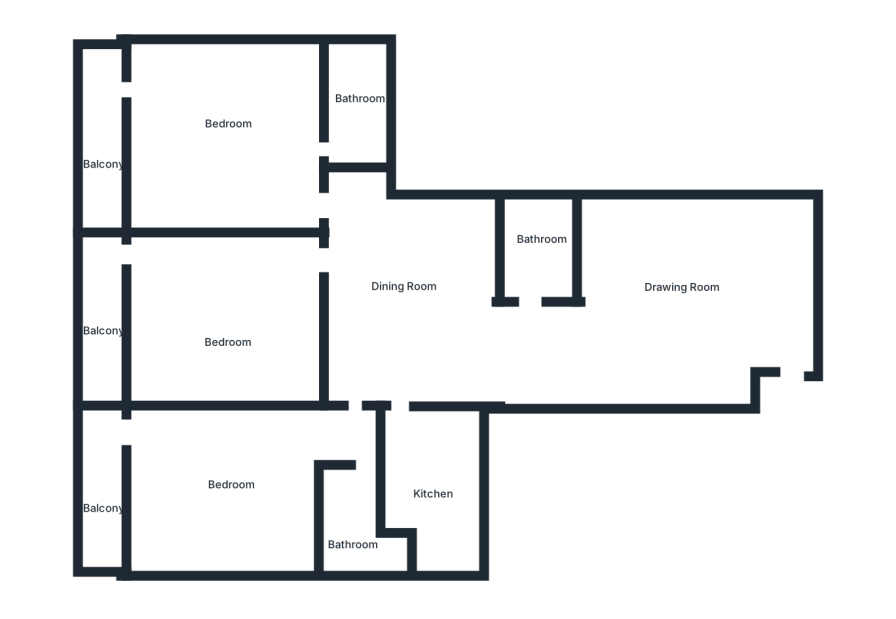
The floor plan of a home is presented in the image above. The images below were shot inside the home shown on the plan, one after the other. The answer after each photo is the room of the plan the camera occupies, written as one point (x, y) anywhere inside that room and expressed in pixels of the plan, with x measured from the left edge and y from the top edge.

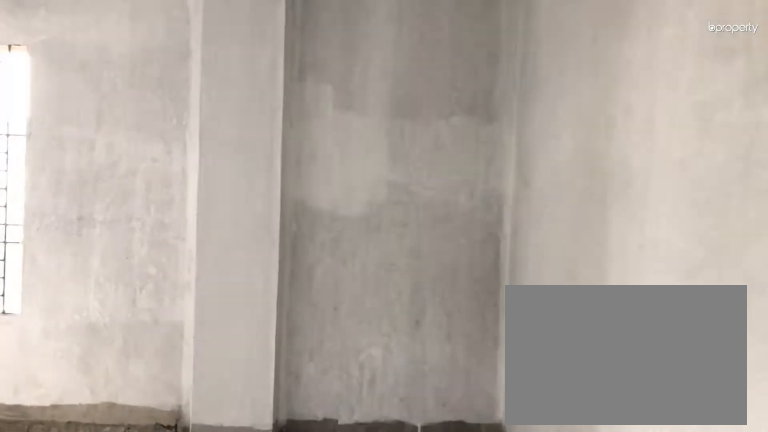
(763, 301)
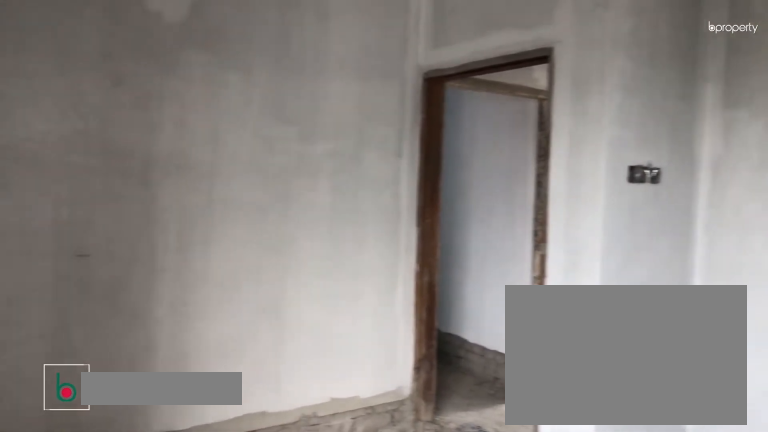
(688, 291)
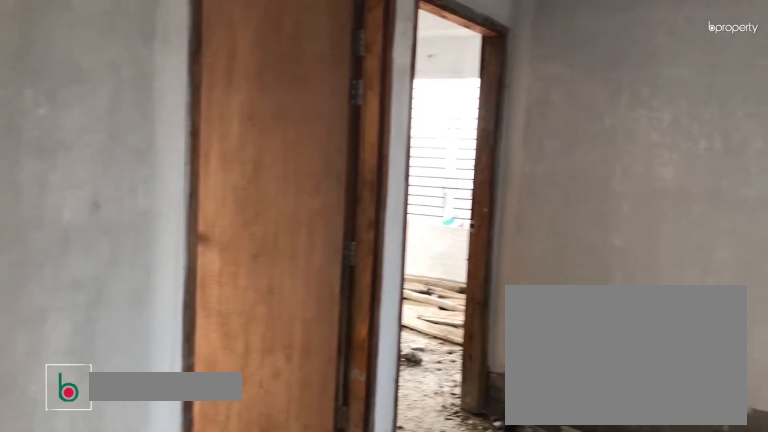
(390, 287)
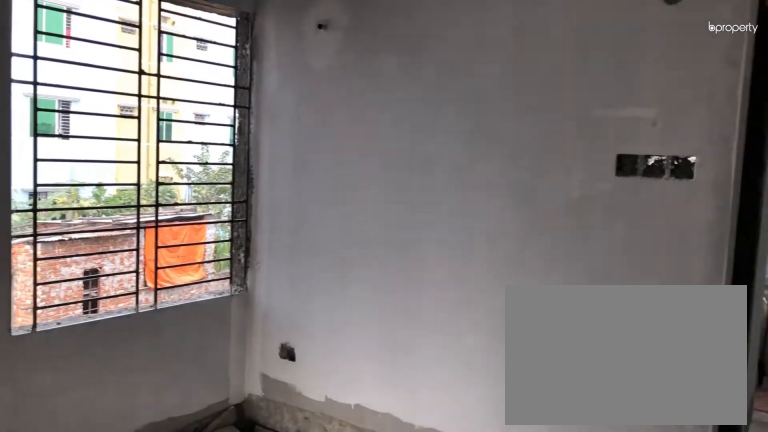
(390, 287)
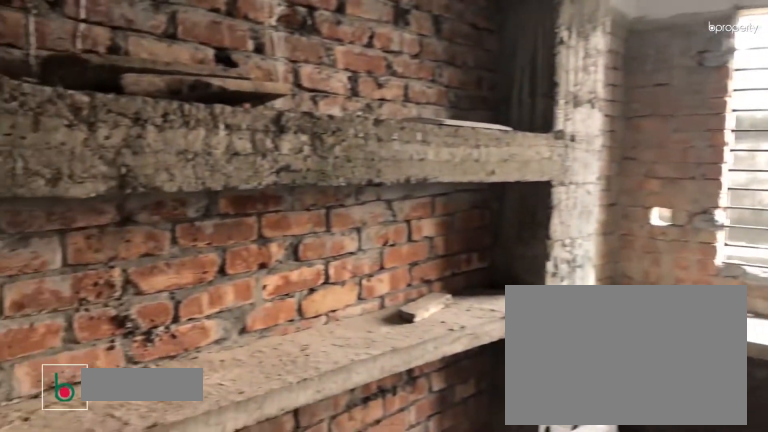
(429, 475)
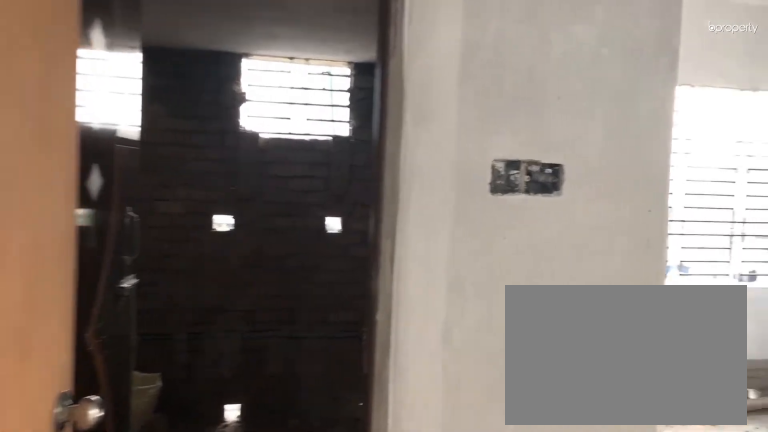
(343, 431)
